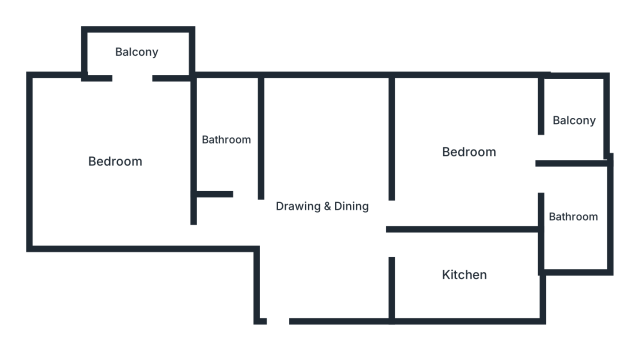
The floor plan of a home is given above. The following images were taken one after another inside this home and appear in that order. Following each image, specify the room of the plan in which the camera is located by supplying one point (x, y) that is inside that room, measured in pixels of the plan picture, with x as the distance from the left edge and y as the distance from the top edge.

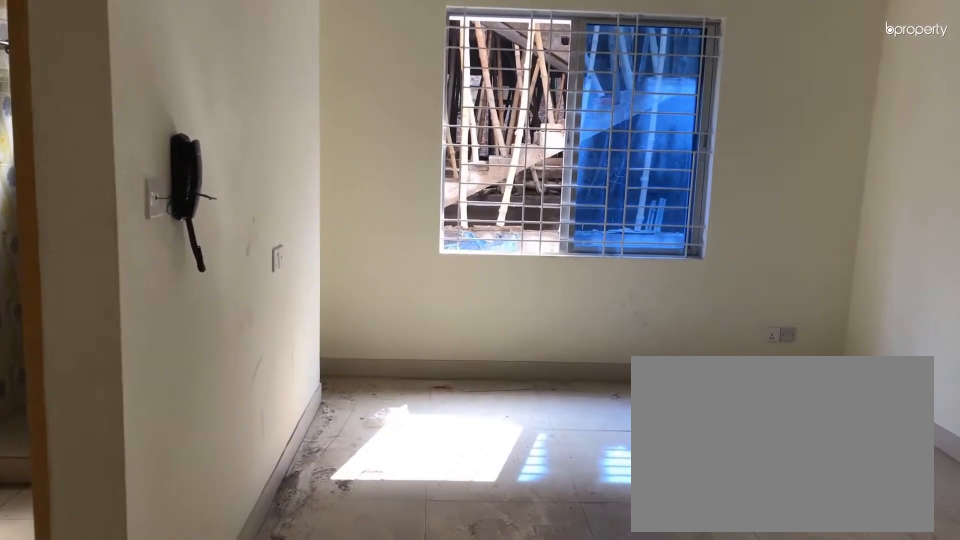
(326, 209)
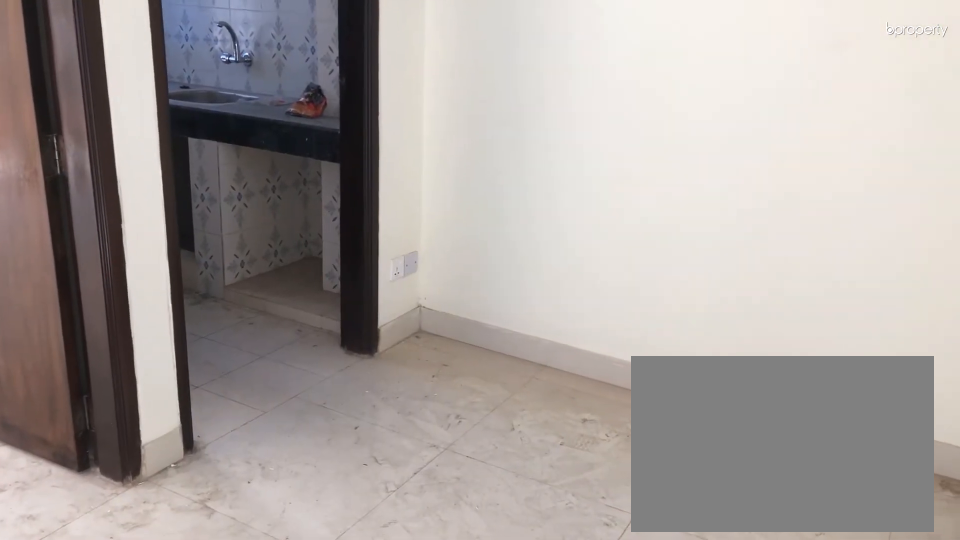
(326, 209)
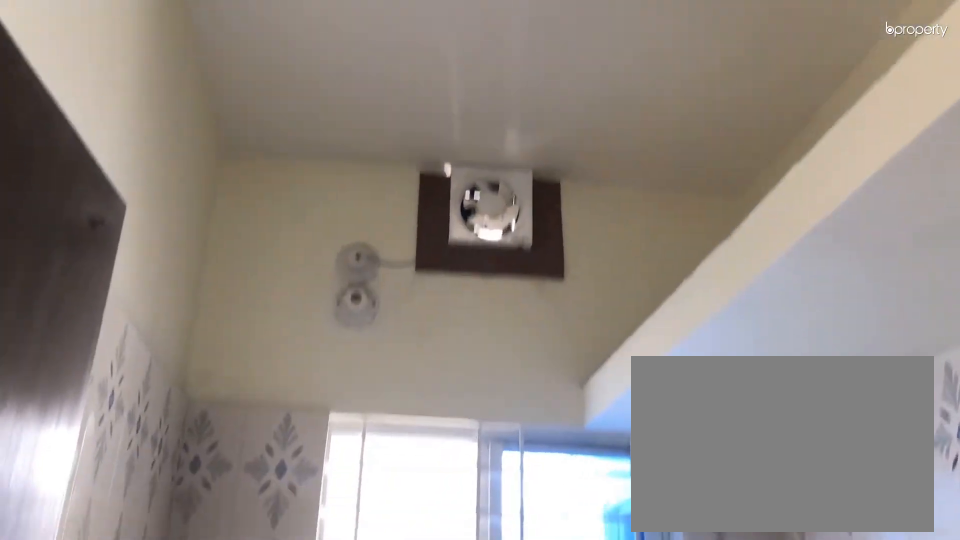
(464, 275)
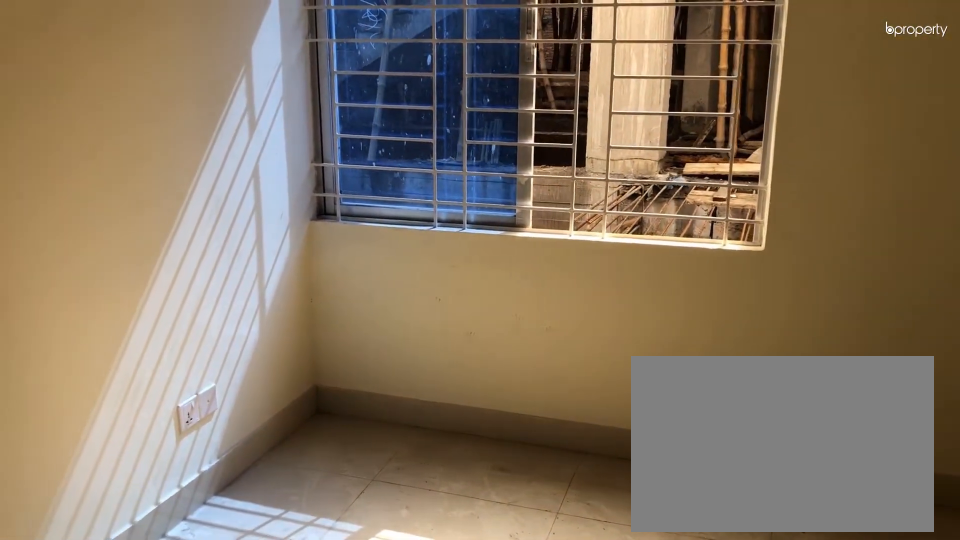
(467, 151)
